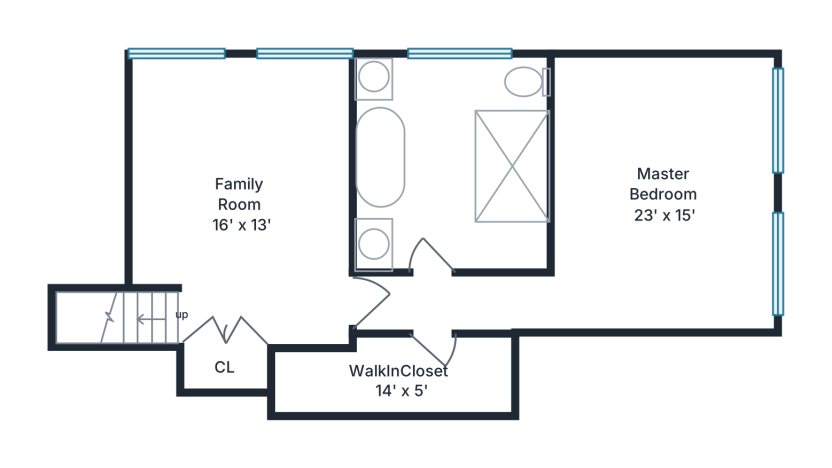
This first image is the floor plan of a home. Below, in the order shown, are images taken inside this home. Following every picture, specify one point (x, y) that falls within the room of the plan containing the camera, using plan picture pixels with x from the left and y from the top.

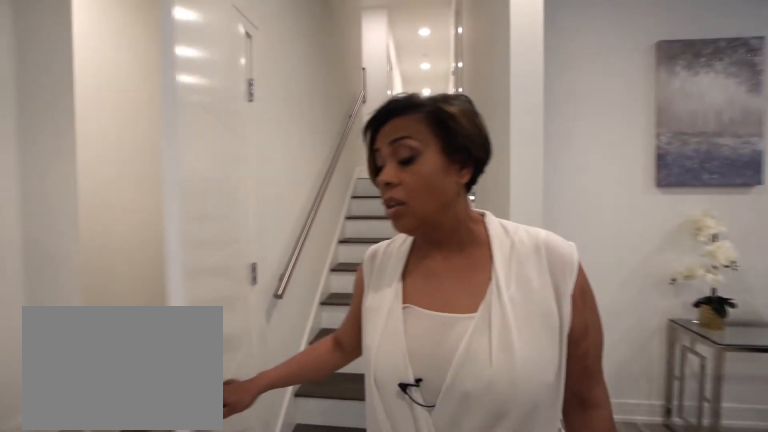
(243, 197)
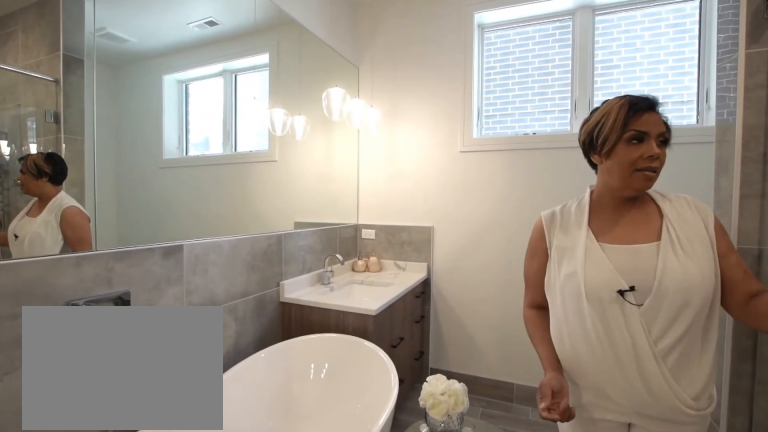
(452, 165)
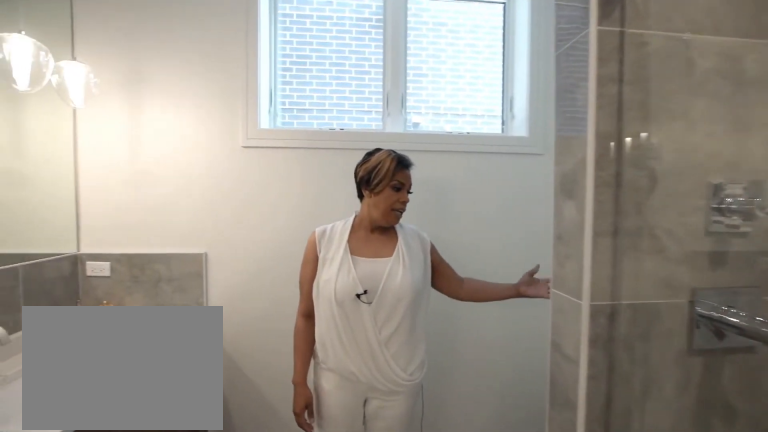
(452, 165)
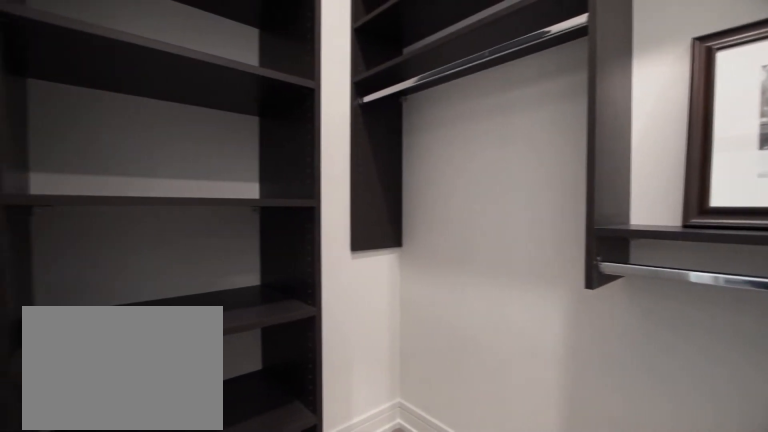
(396, 376)
